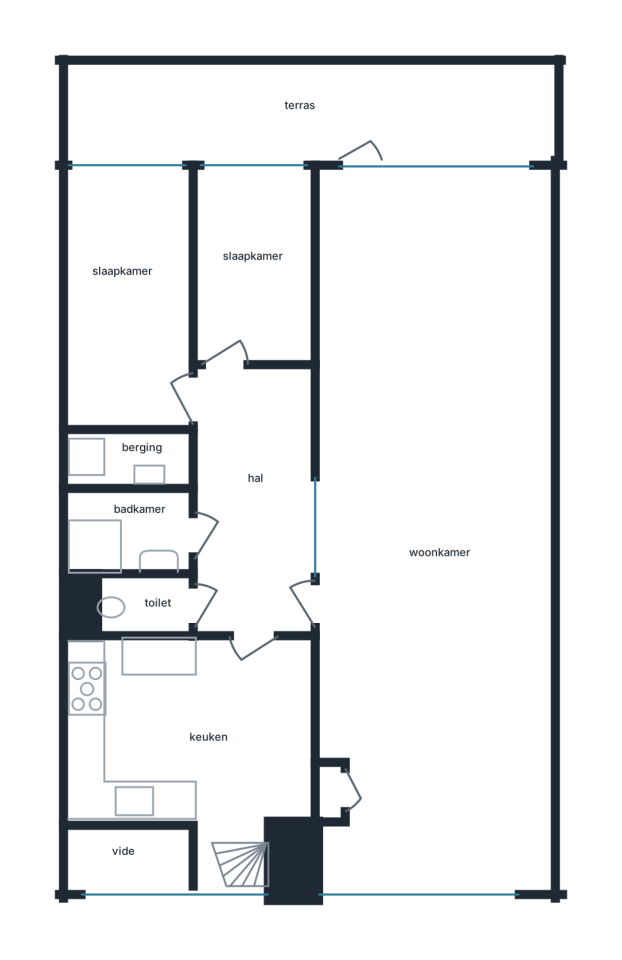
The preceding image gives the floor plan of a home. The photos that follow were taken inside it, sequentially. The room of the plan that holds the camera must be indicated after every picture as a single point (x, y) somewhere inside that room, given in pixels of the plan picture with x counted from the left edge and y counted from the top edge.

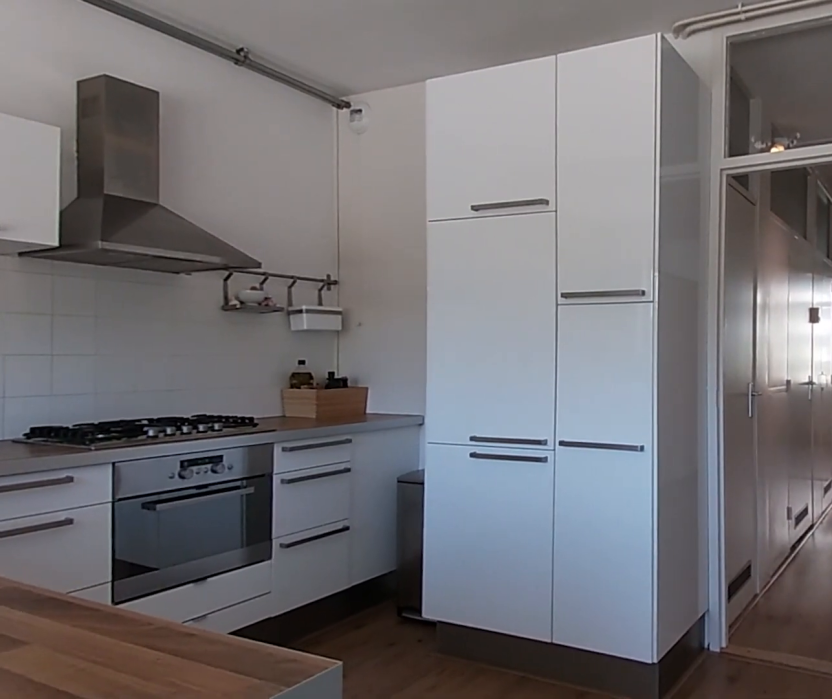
(193, 735)
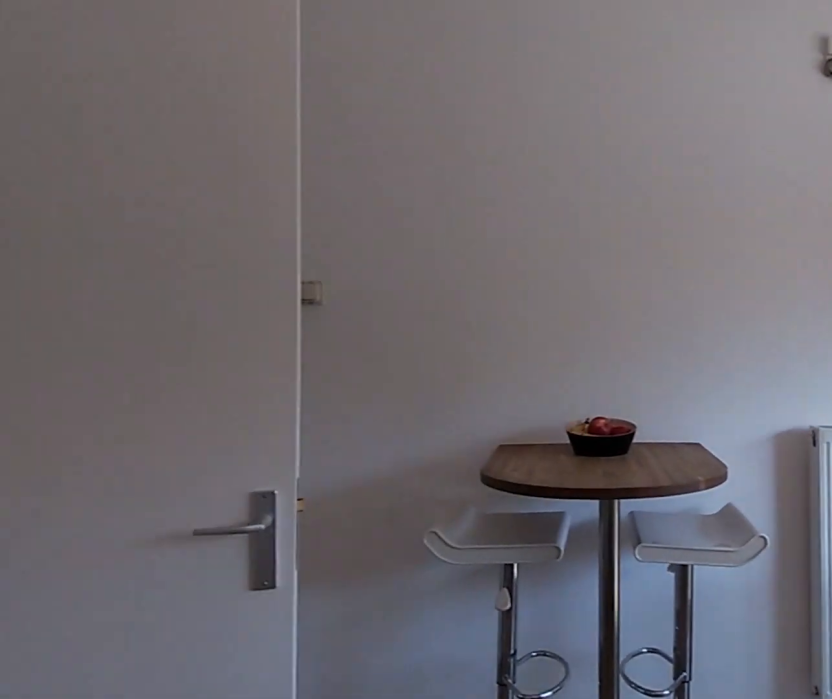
(193, 735)
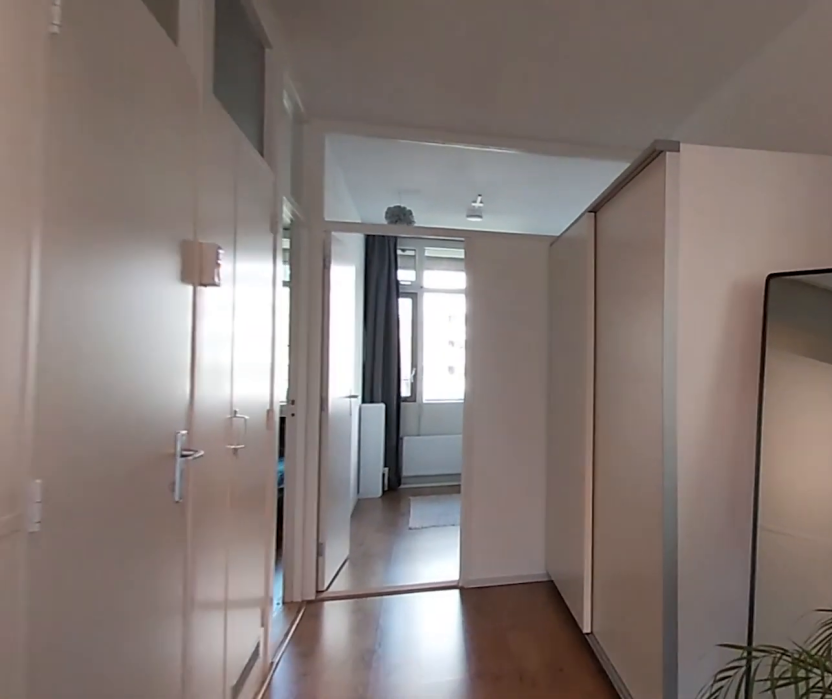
(254, 501)
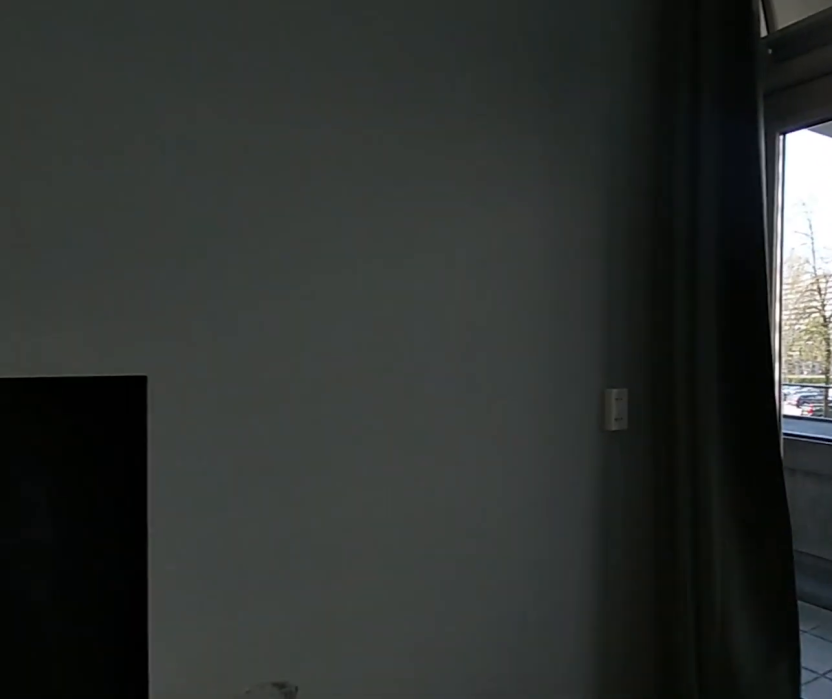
(448, 349)
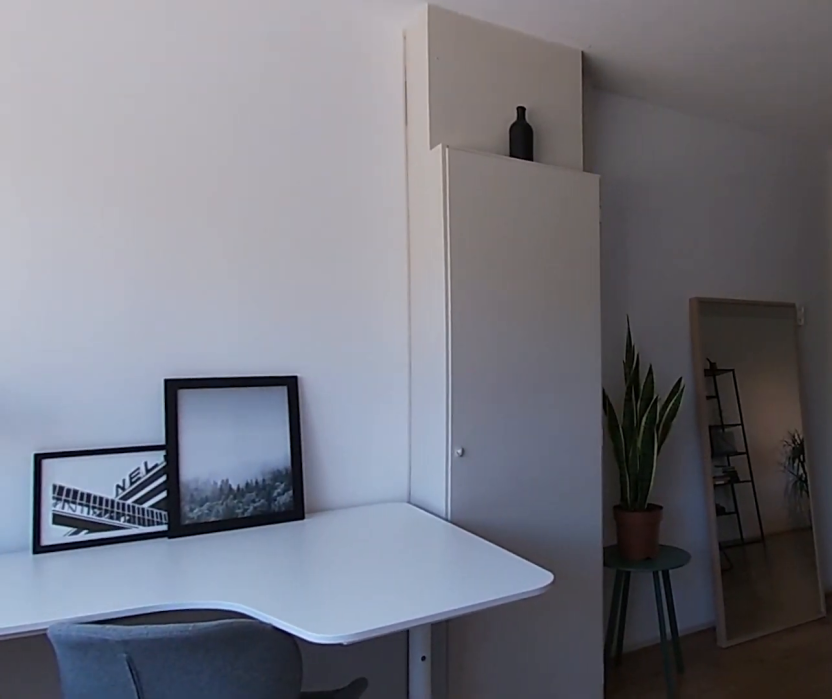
(448, 349)
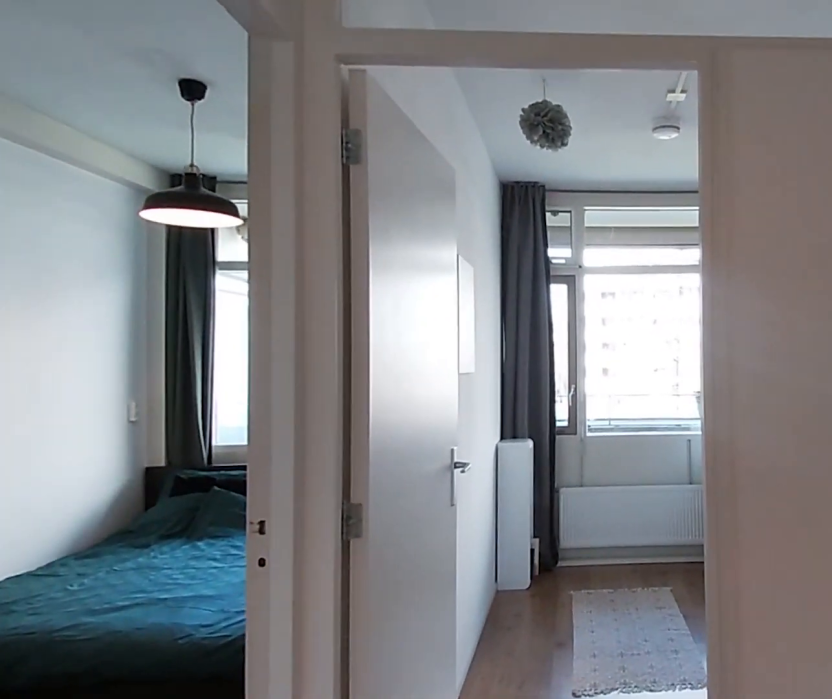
(254, 503)
